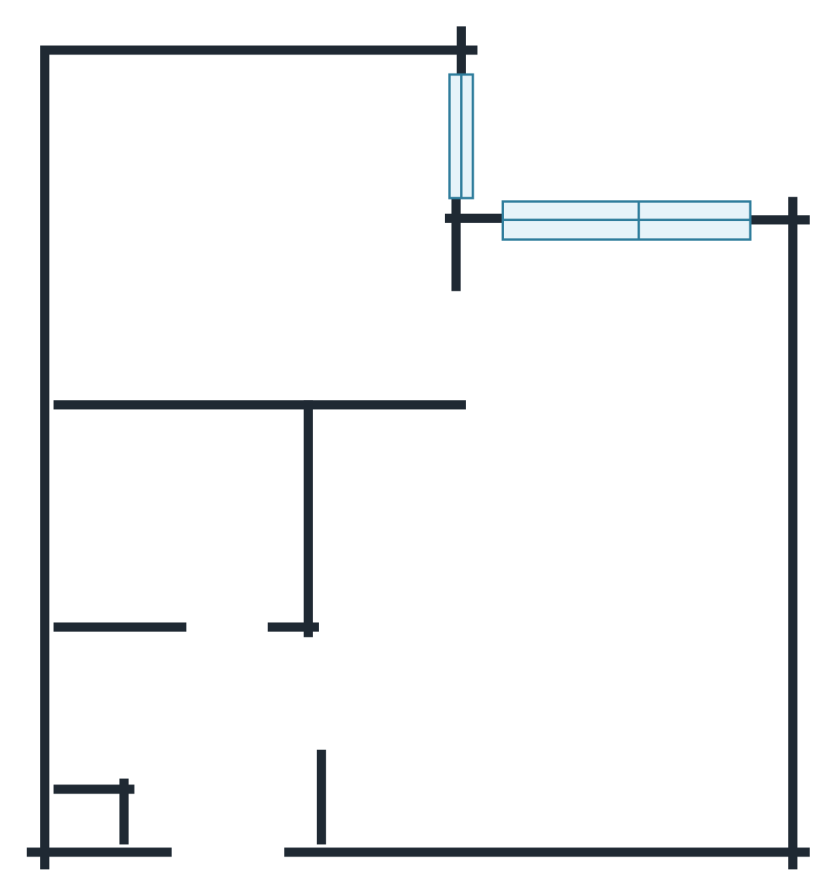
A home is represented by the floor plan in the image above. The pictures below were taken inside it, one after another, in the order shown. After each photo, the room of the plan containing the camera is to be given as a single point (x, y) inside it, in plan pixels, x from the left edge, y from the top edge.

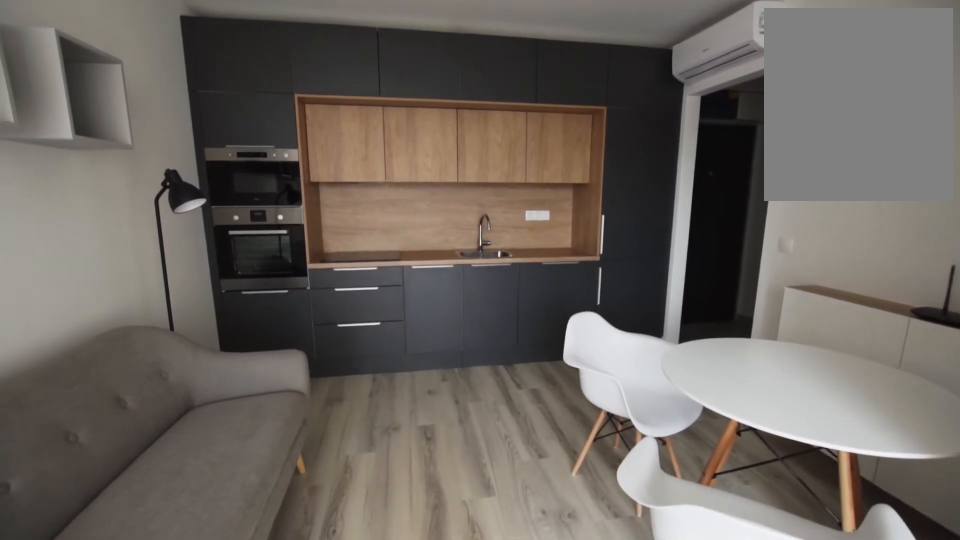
(537, 577)
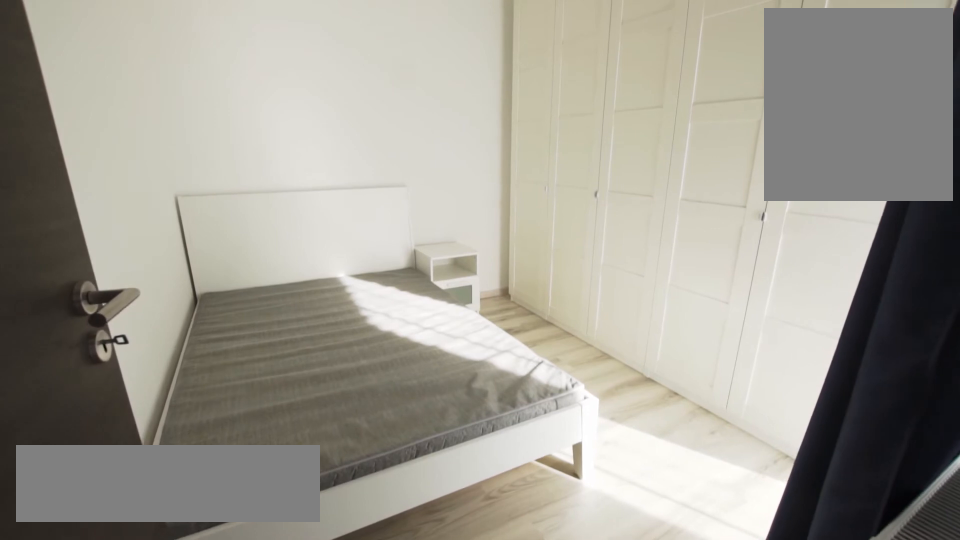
(243, 214)
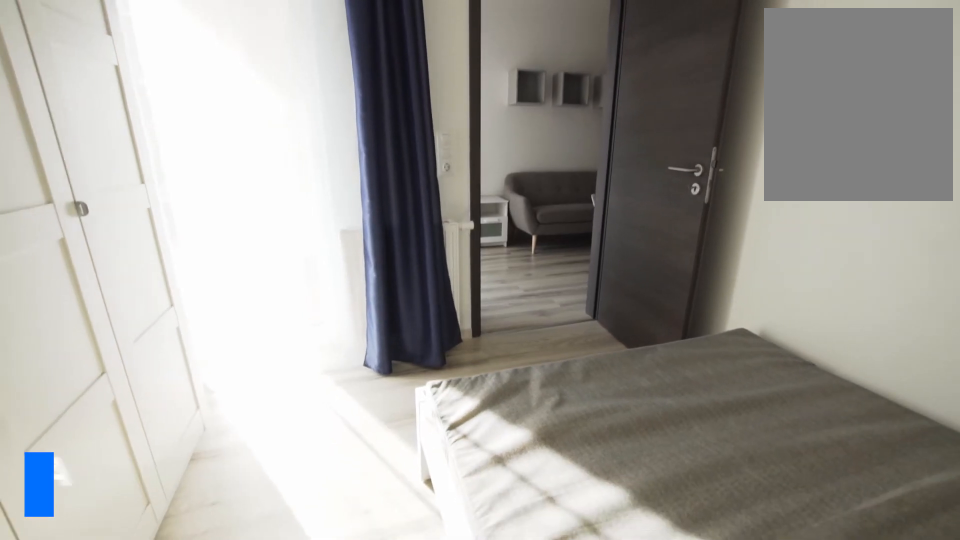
(242, 216)
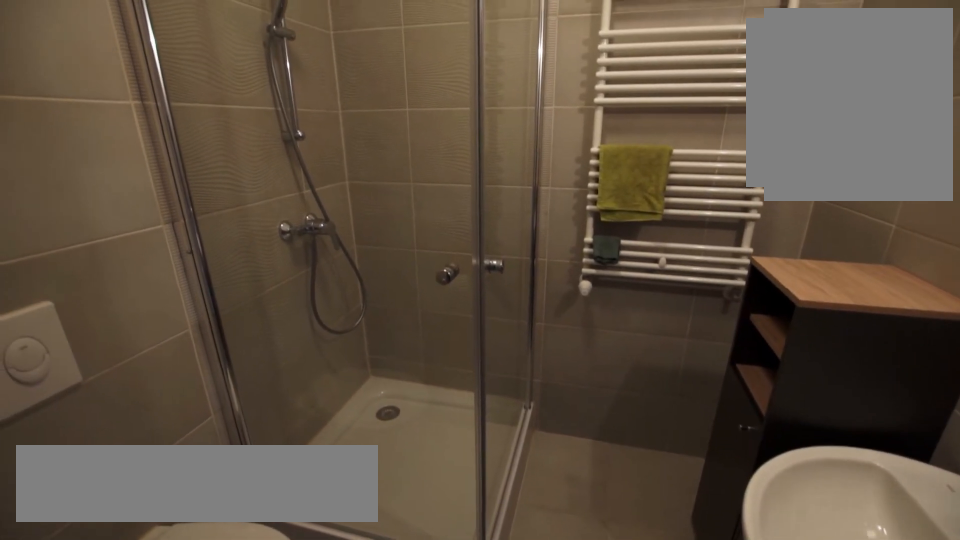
(158, 522)
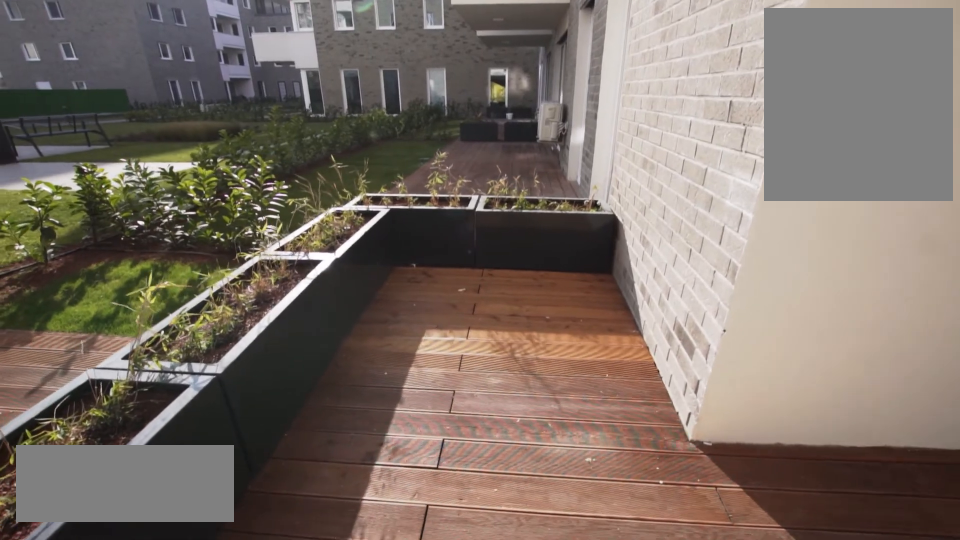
(634, 109)
